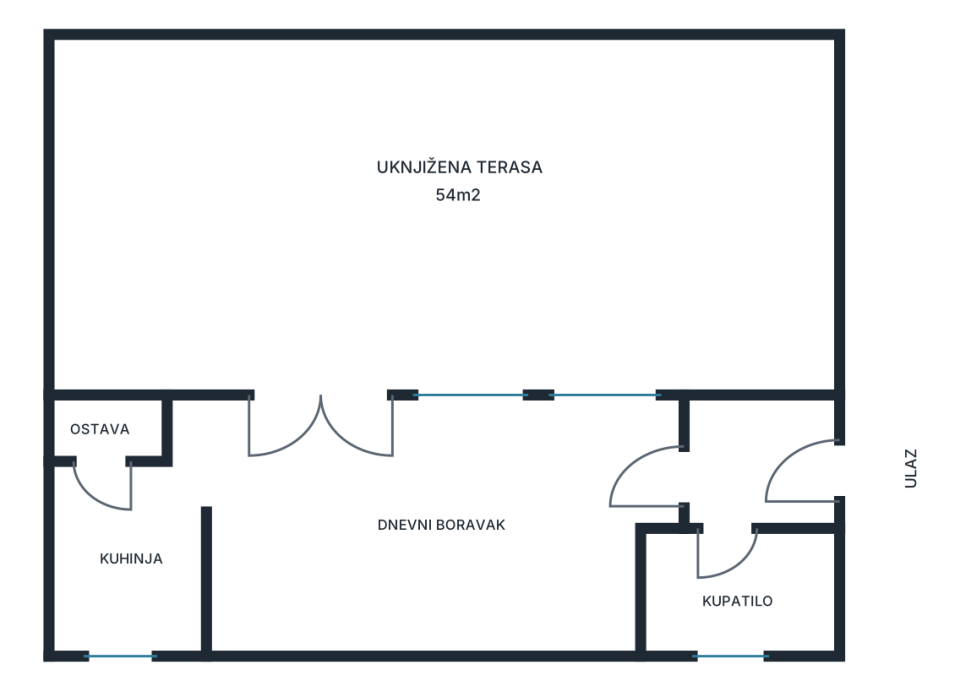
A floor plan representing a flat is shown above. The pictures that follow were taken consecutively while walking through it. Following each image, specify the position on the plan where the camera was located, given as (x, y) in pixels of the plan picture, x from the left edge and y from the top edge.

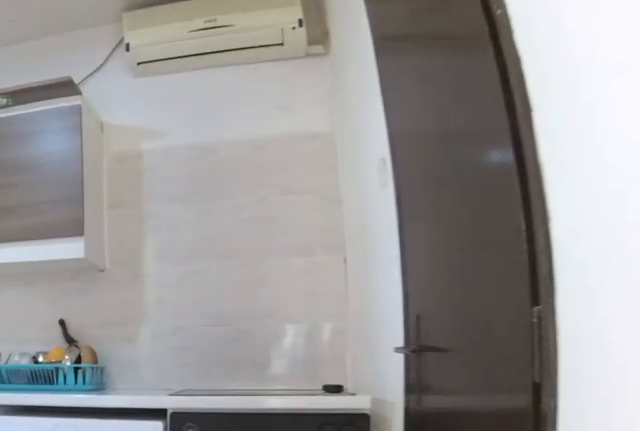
(217, 458)
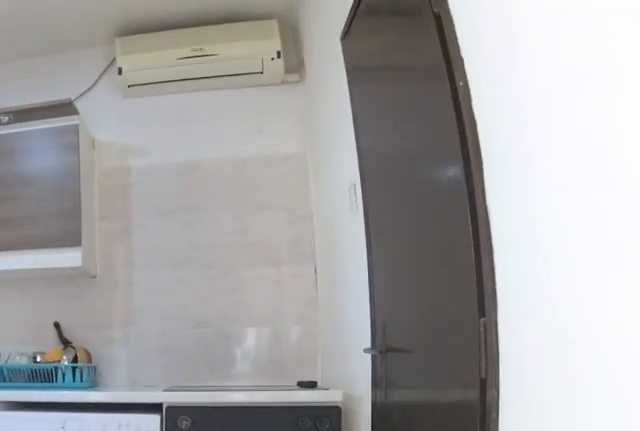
(233, 462)
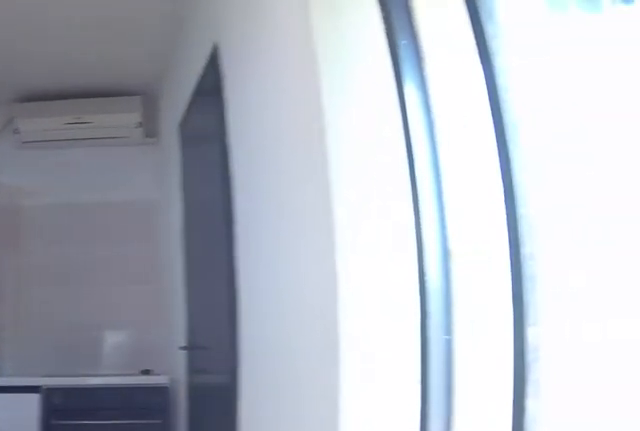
(310, 473)
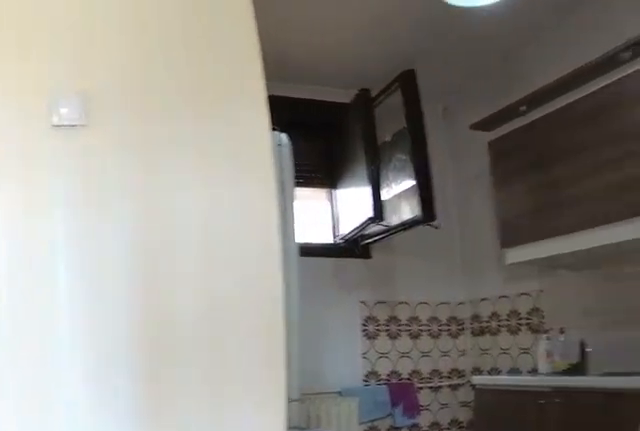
(291, 409)
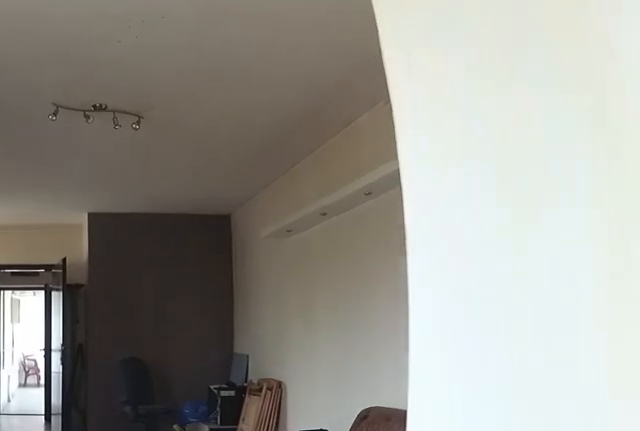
(166, 471)
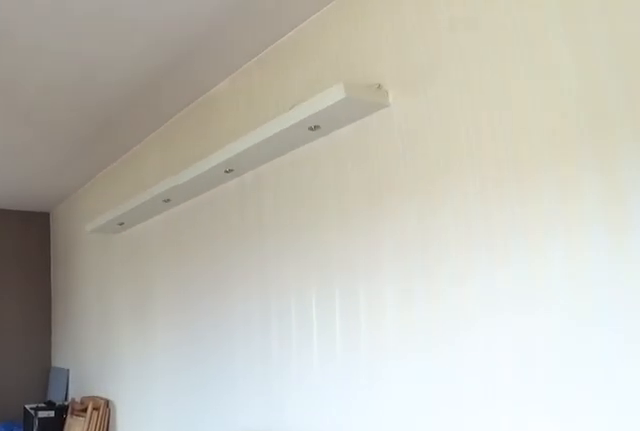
(266, 471)
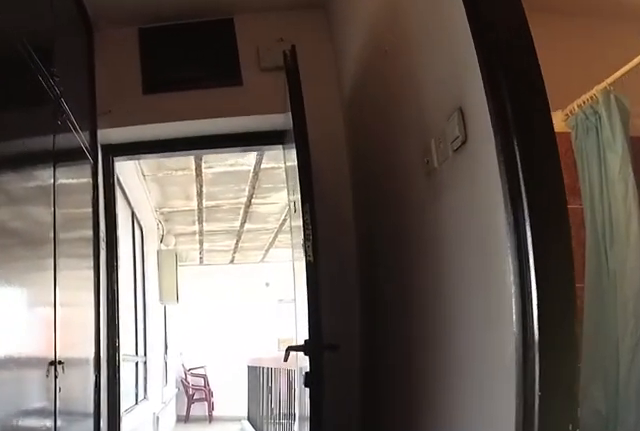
(606, 485)
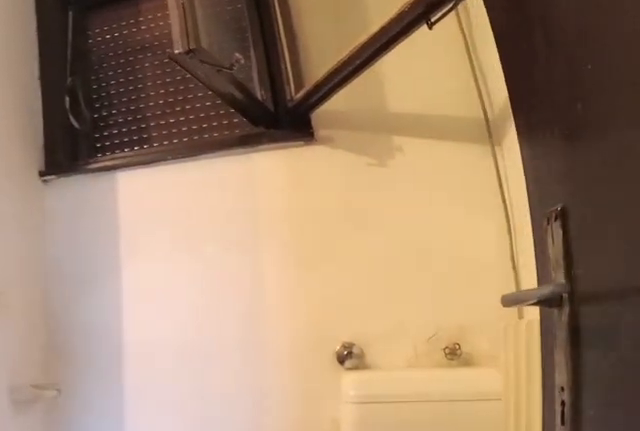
(672, 505)
